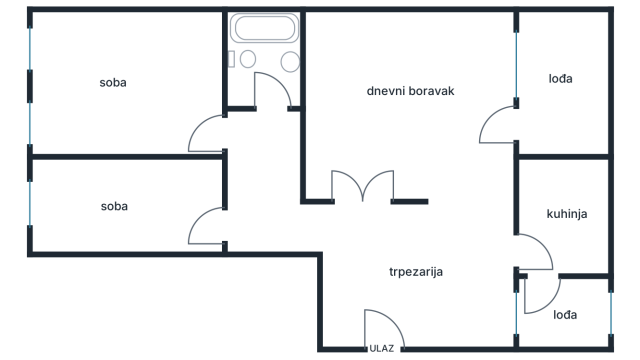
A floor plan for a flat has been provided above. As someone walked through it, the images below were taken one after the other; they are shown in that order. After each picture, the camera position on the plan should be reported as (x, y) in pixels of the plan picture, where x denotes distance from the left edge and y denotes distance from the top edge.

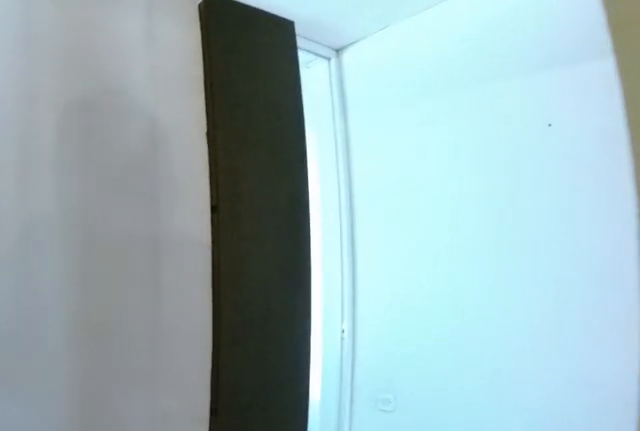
(239, 128)
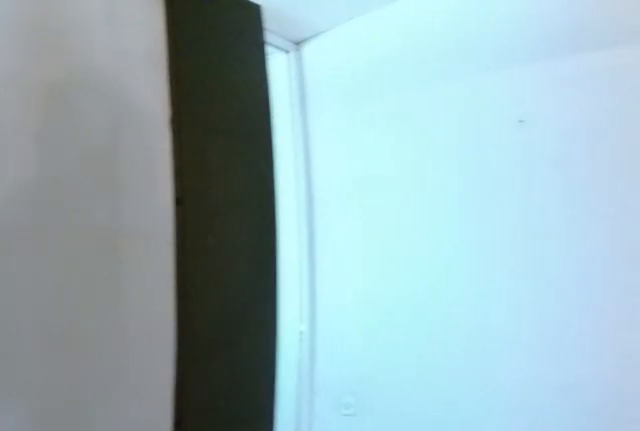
(249, 130)
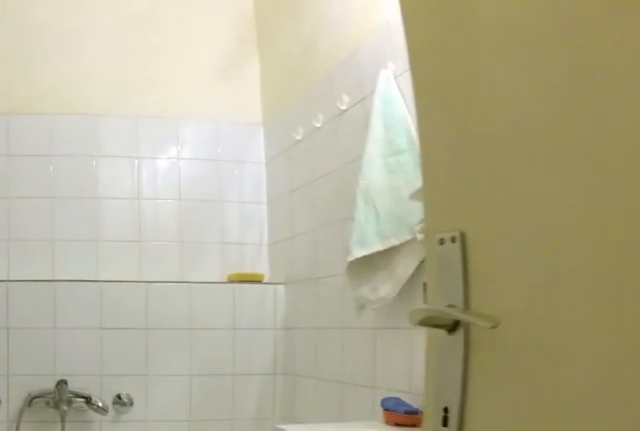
(263, 108)
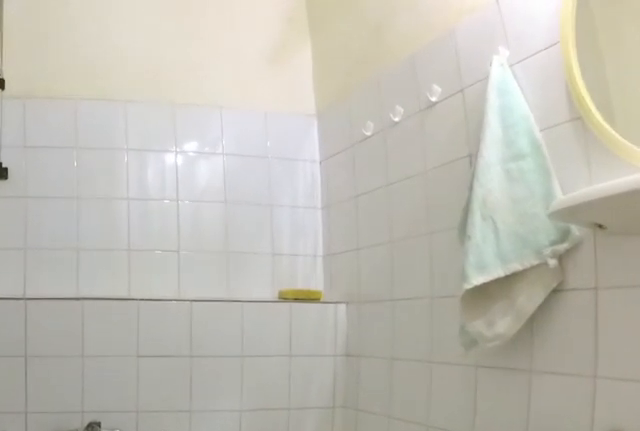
(260, 96)
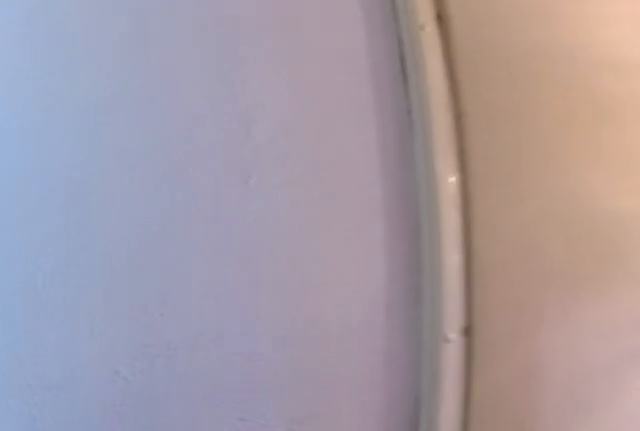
(261, 196)
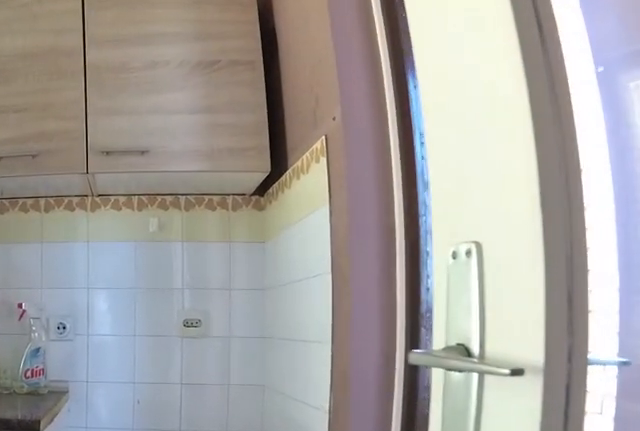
(505, 246)
